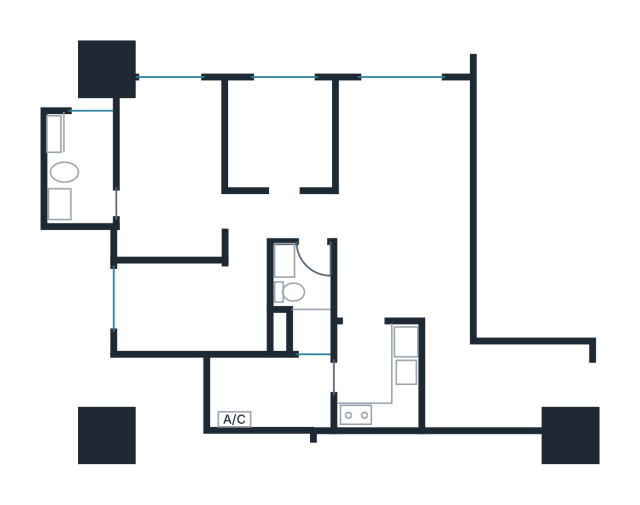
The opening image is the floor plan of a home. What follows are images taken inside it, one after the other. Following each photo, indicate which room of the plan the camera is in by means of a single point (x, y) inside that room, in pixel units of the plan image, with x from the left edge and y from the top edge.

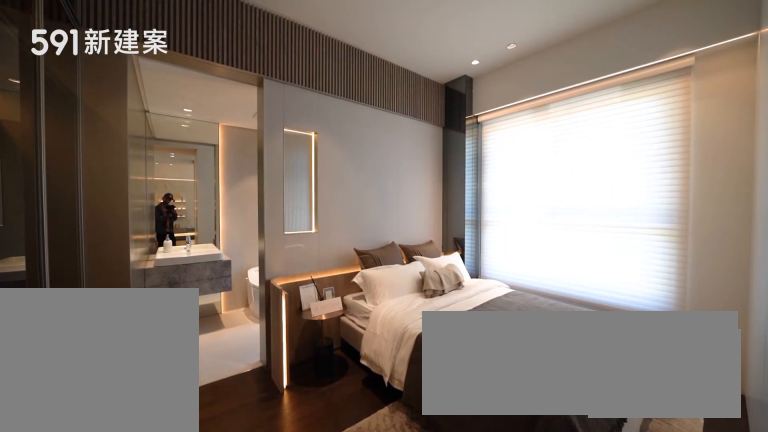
(169, 166)
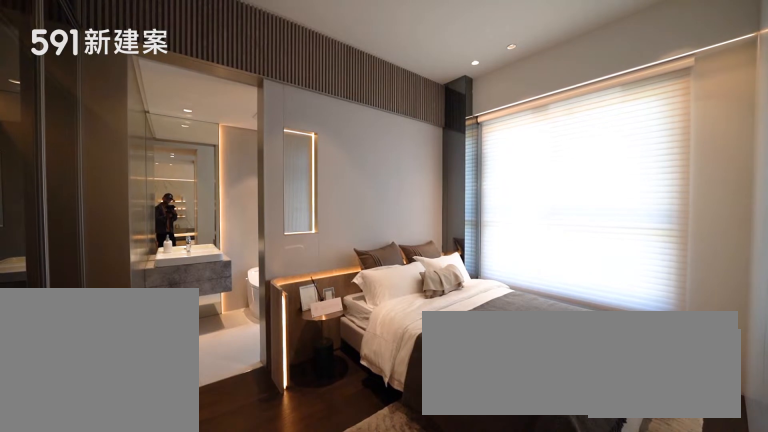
(169, 166)
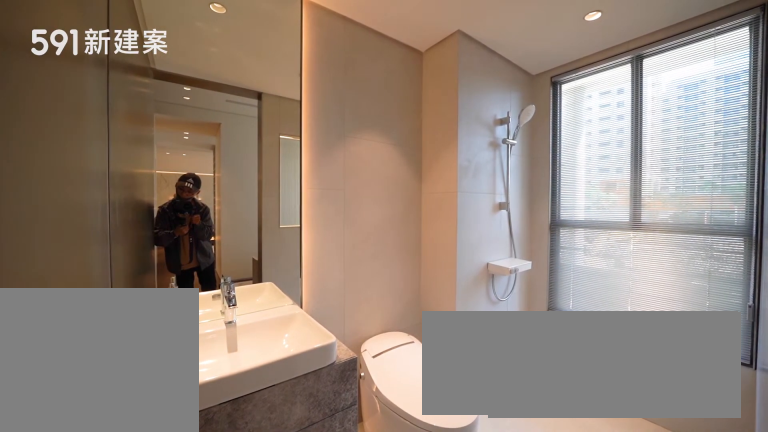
(79, 168)
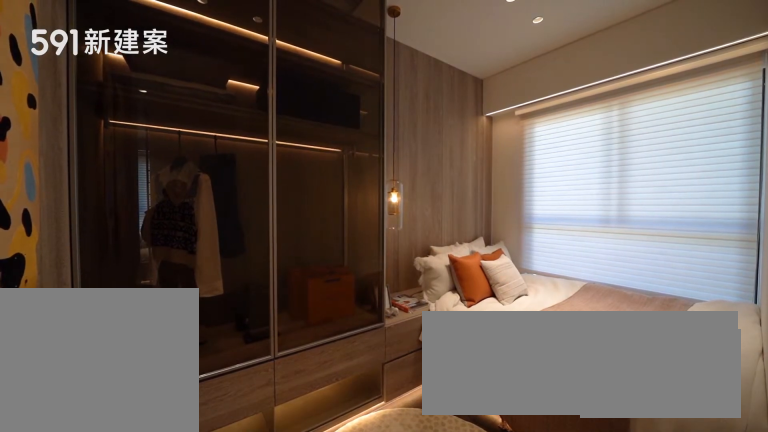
(193, 304)
